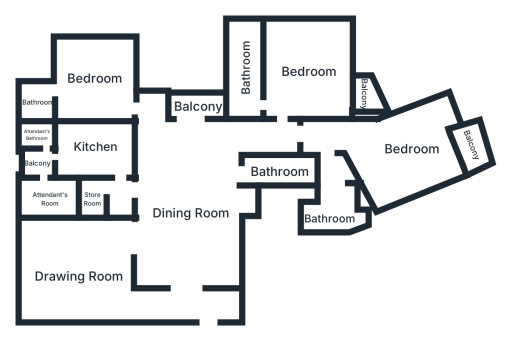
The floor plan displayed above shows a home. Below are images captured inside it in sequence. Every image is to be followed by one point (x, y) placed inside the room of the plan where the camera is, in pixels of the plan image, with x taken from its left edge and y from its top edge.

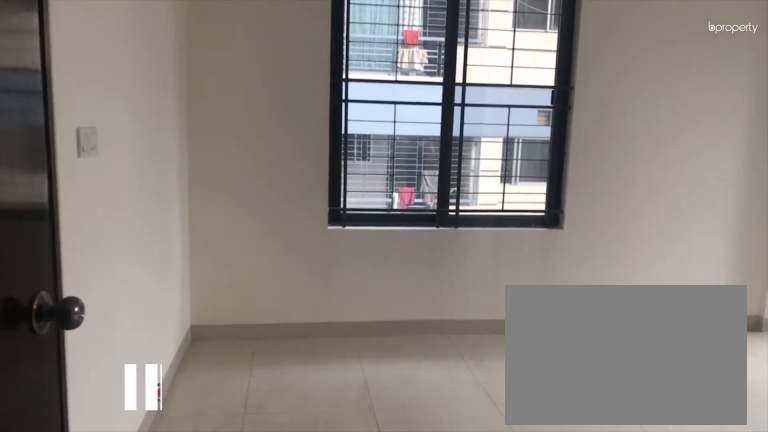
(309, 73)
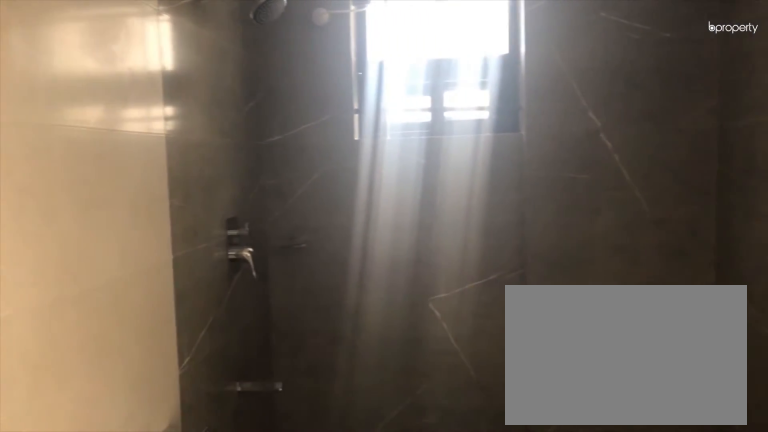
(246, 66)
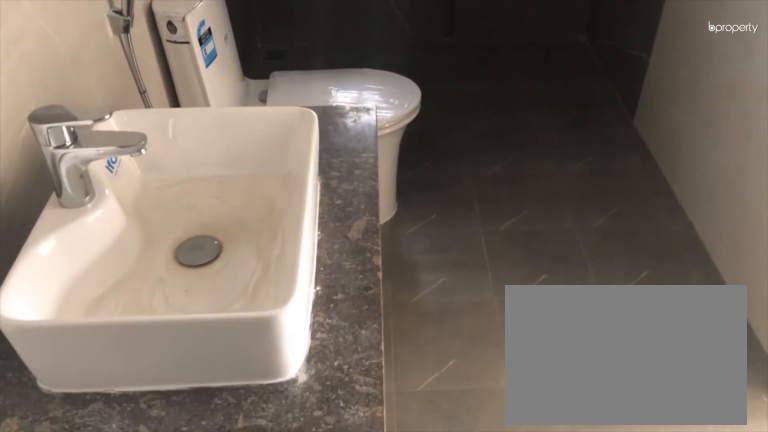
(246, 66)
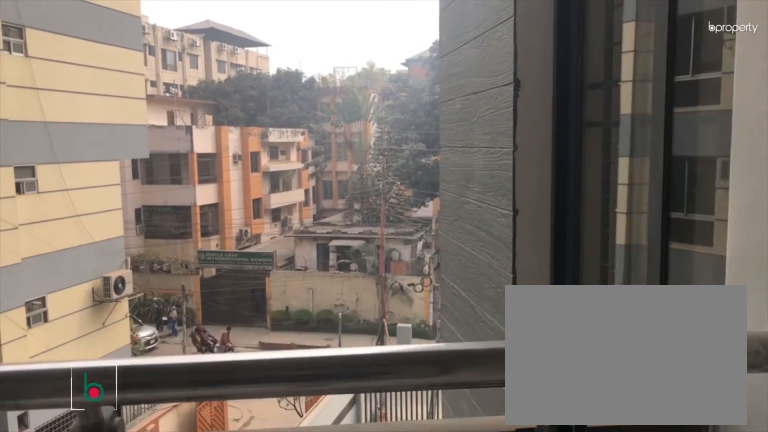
(363, 91)
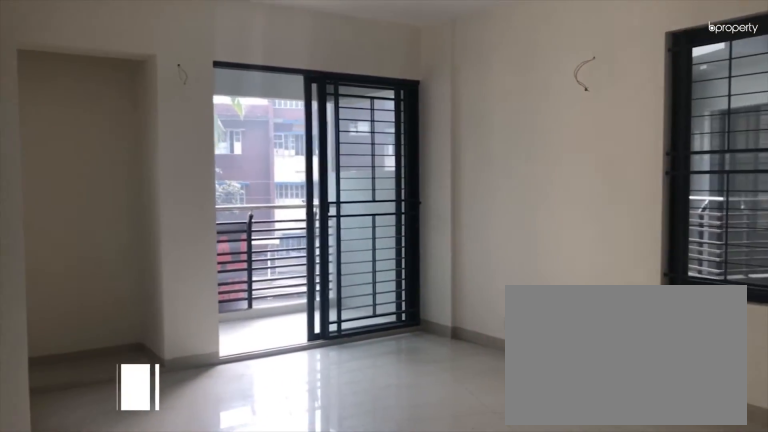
(411, 149)
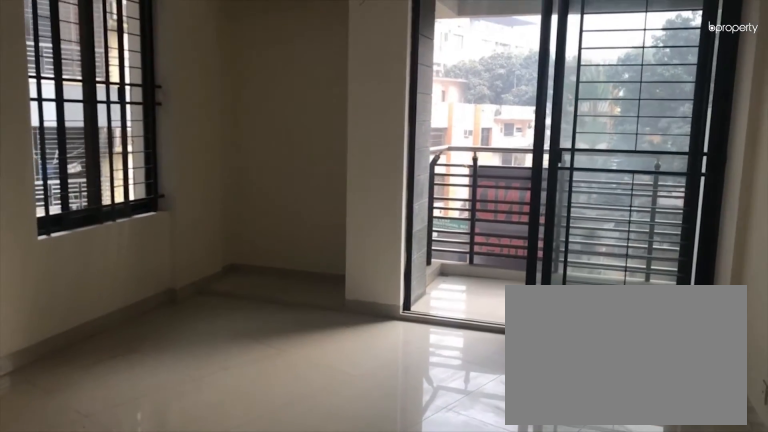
(411, 149)
